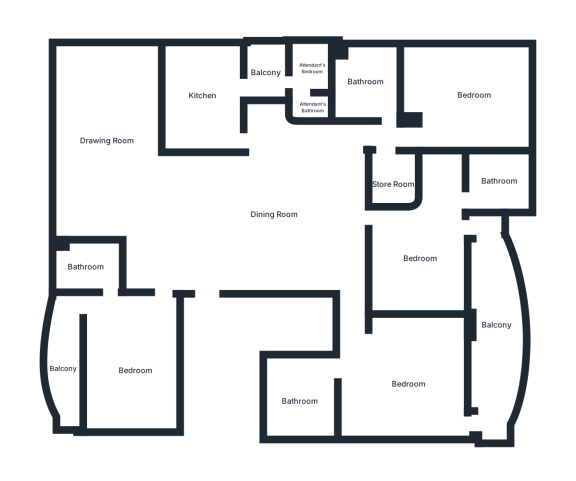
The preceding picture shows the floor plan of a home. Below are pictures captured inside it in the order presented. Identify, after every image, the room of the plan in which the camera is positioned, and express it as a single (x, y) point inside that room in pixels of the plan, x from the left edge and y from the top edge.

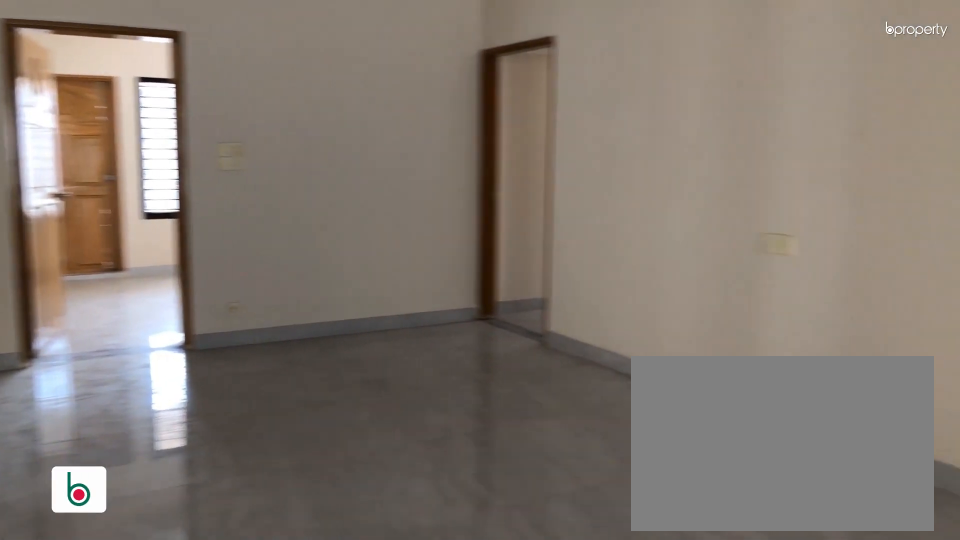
(275, 213)
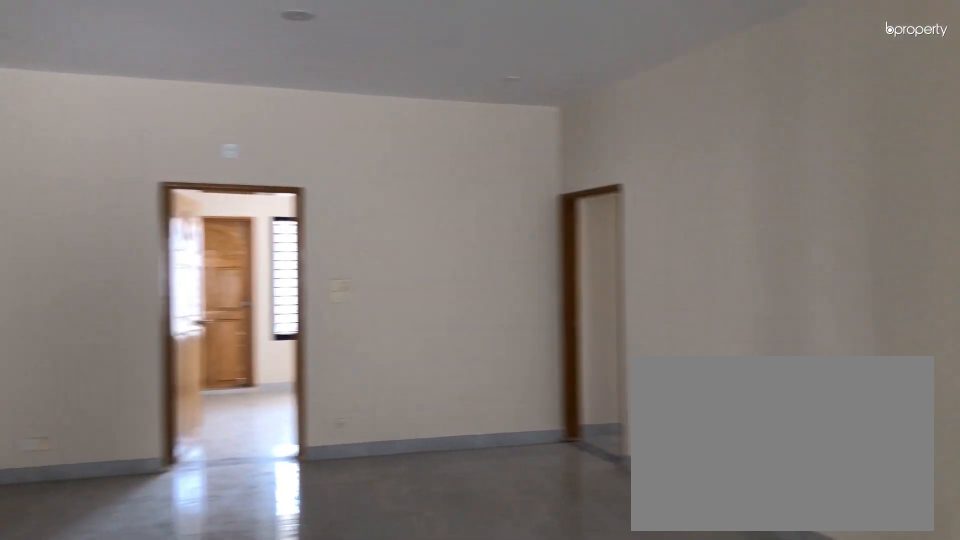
(275, 213)
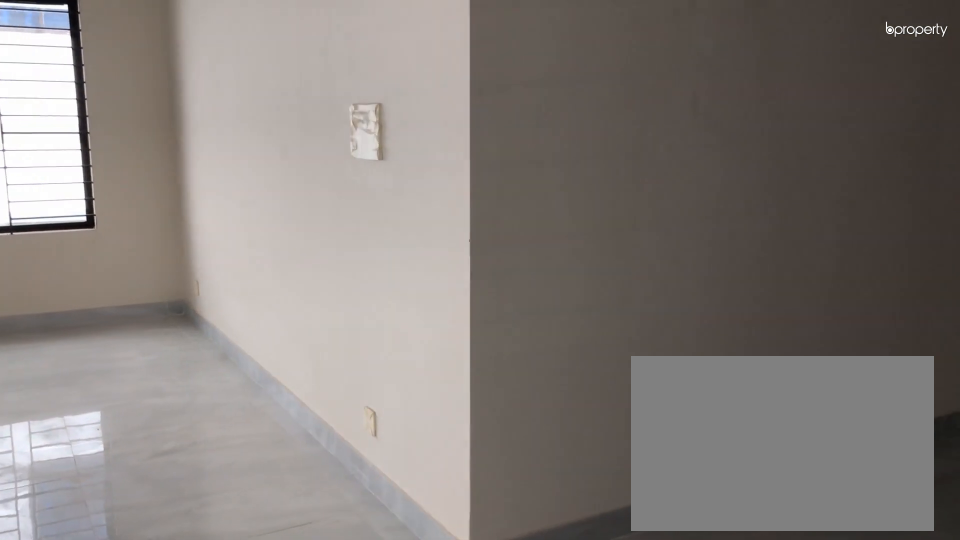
(104, 125)
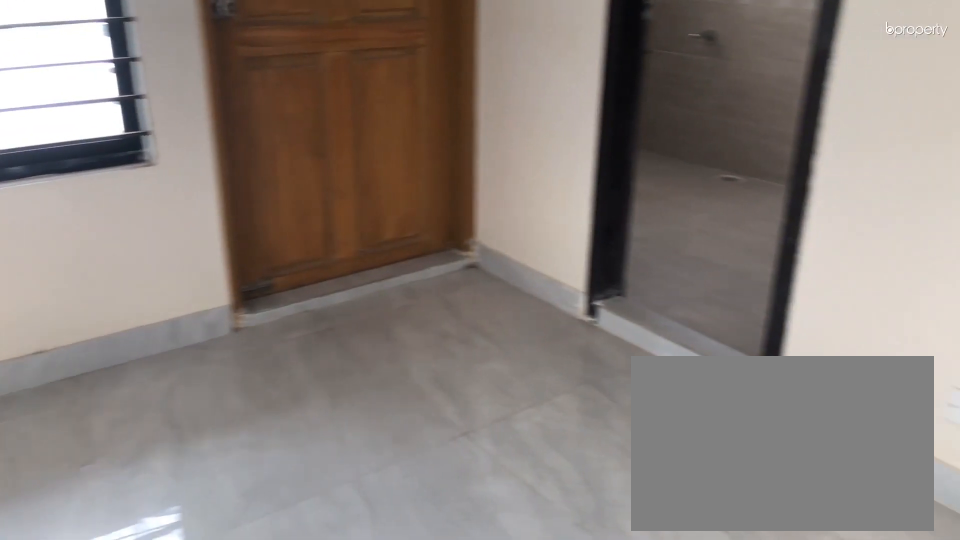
(130, 371)
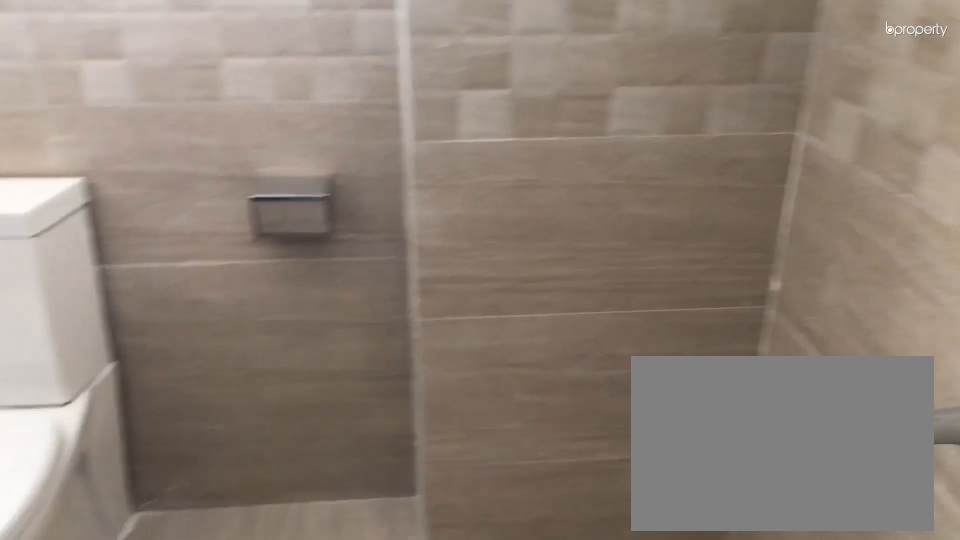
(88, 266)
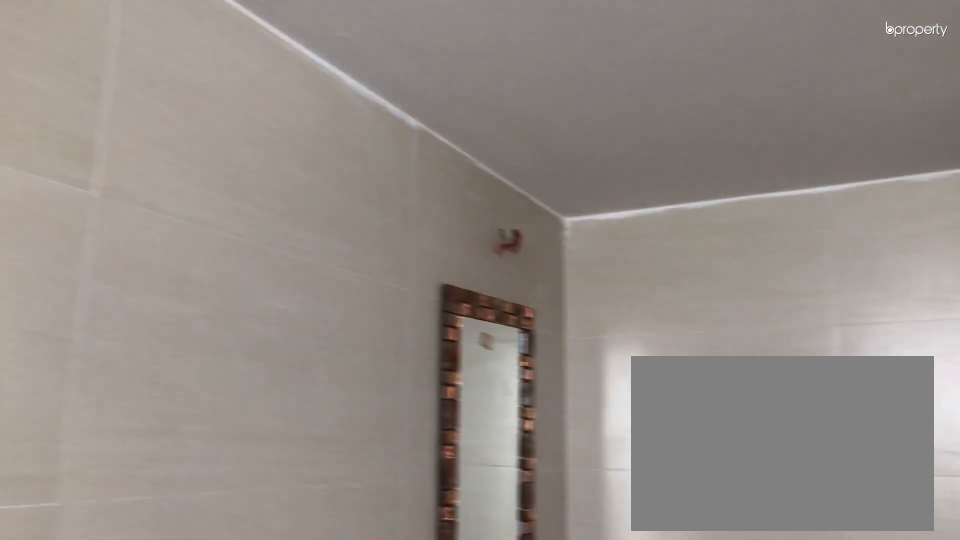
(88, 266)
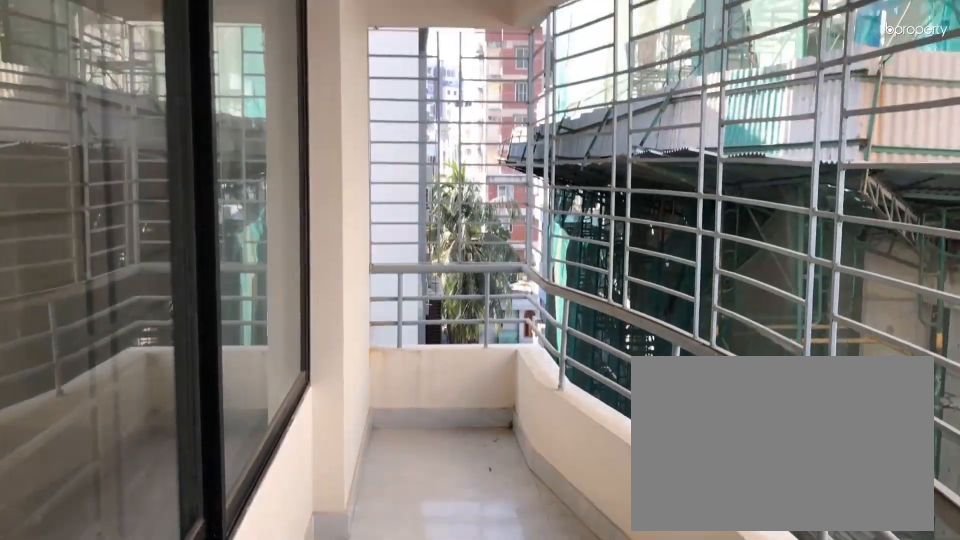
(65, 368)
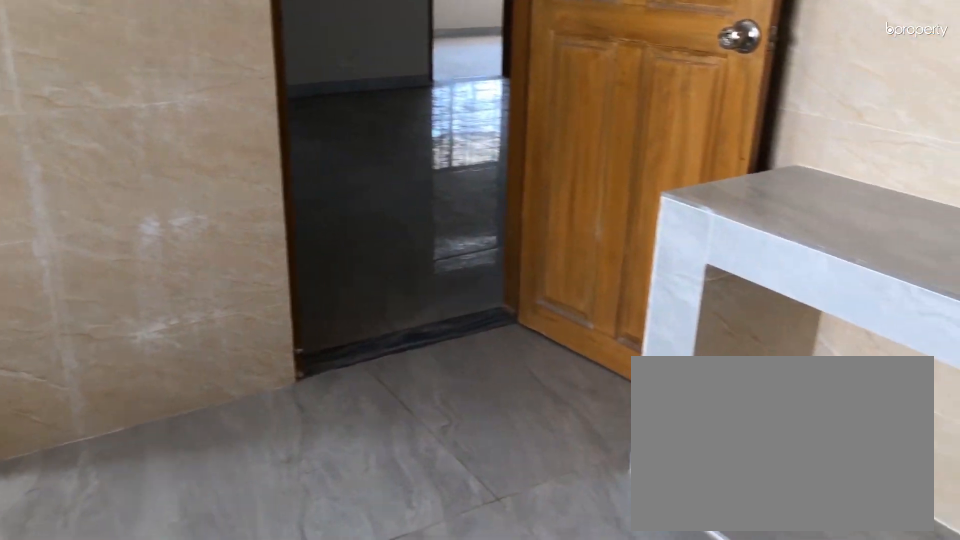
(202, 93)
